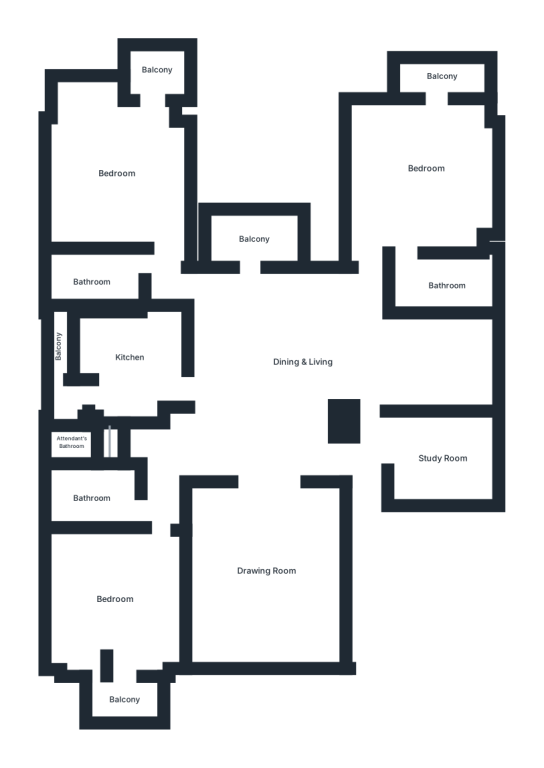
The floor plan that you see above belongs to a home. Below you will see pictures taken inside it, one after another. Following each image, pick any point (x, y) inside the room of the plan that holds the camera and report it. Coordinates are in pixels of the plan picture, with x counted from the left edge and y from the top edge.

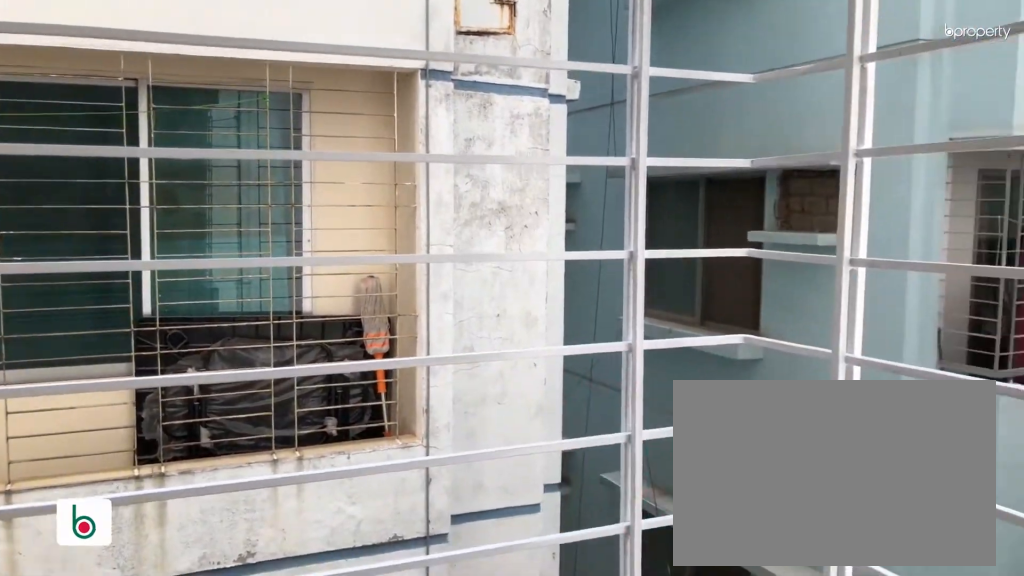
(126, 691)
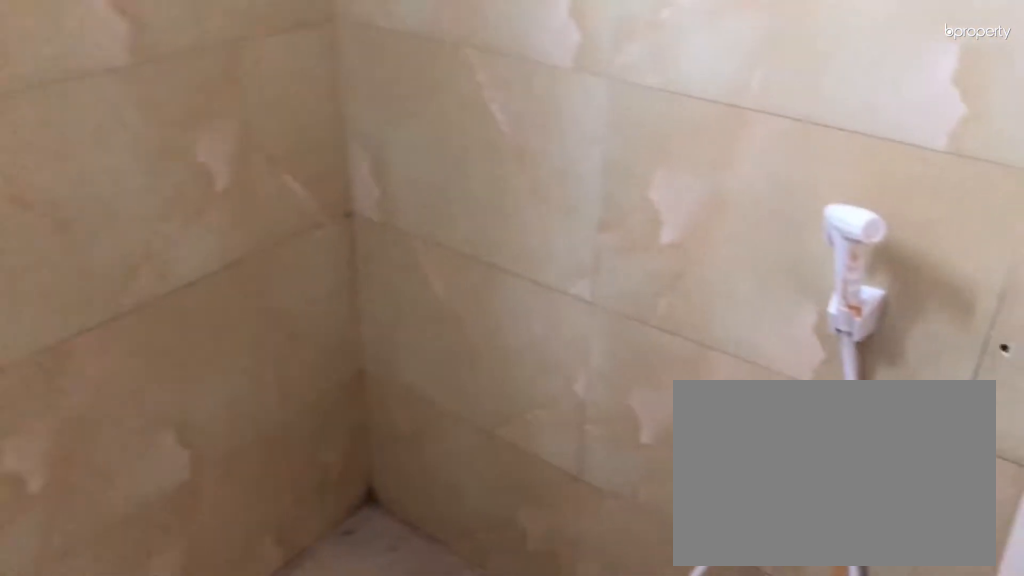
(94, 495)
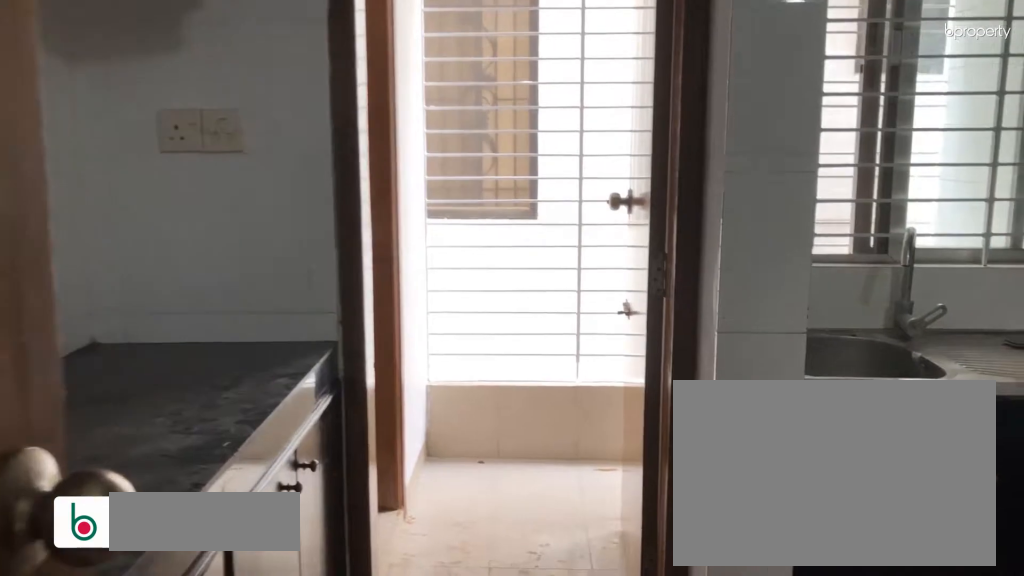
(131, 364)
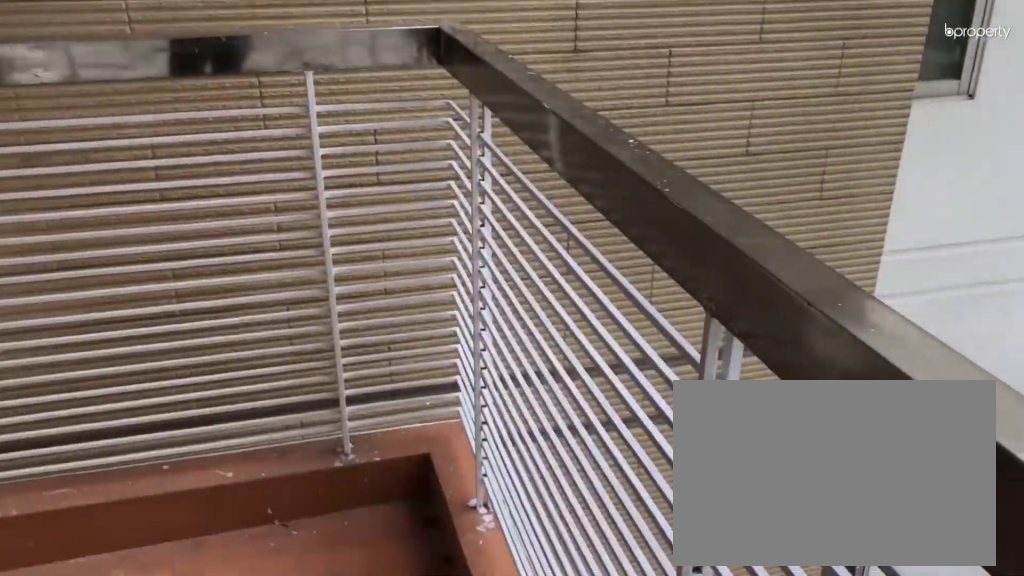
(247, 232)
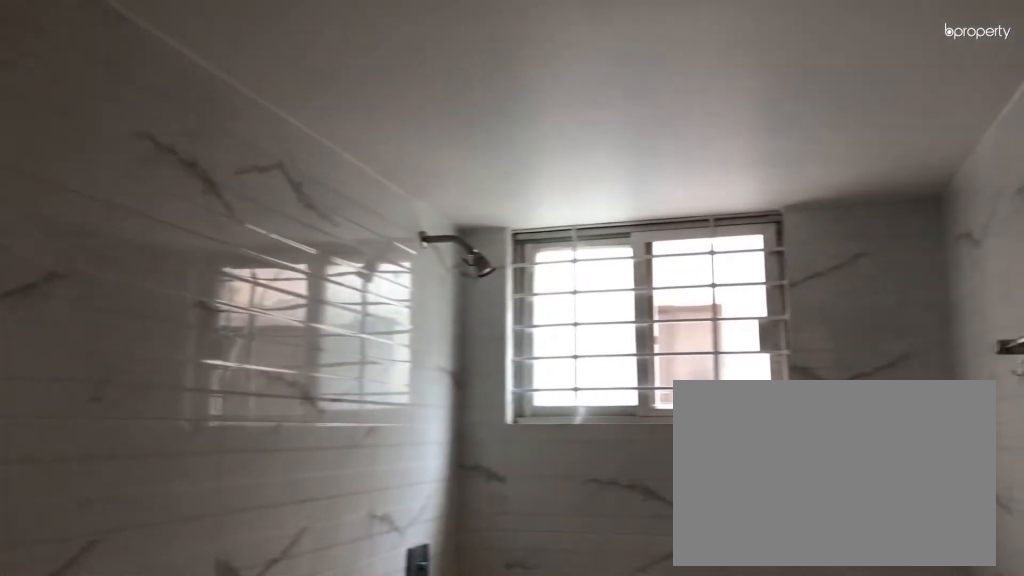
(96, 276)
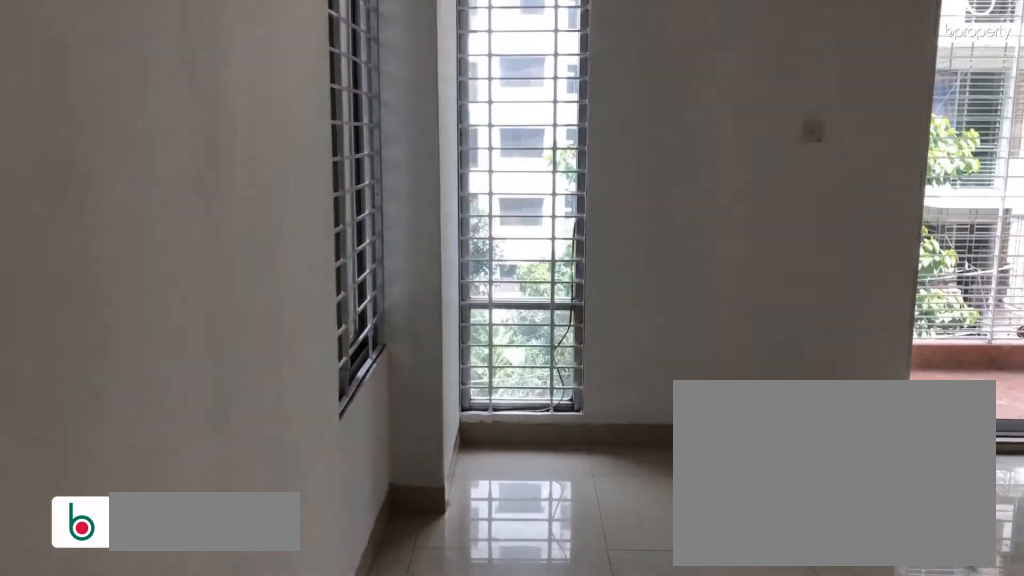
(417, 190)
